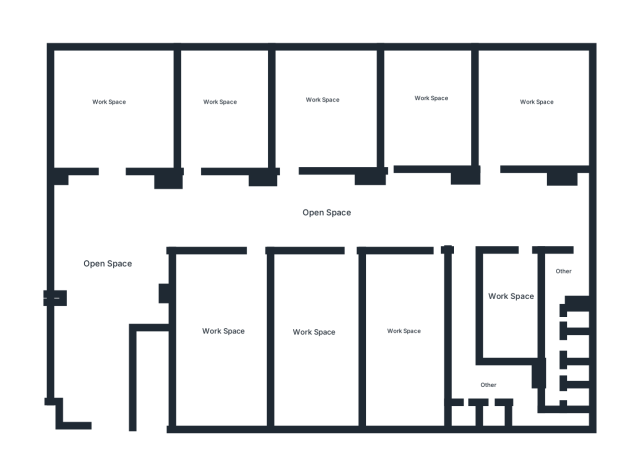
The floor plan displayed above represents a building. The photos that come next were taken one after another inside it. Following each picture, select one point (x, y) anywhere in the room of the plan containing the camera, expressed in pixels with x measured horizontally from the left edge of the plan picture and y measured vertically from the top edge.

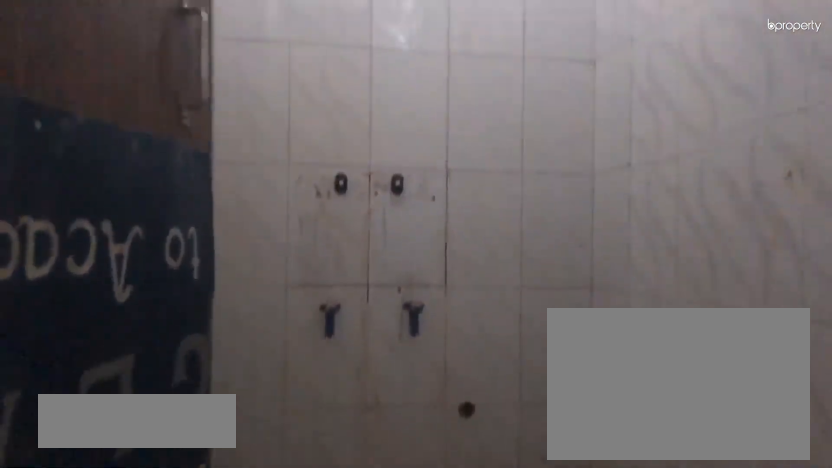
(576, 397)
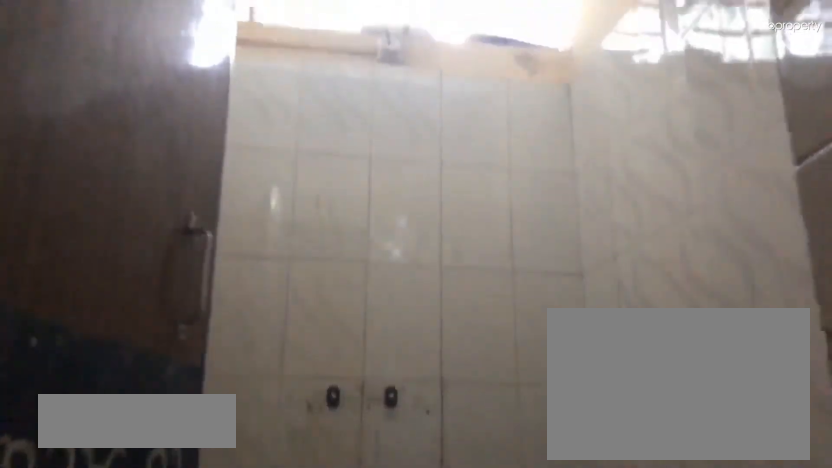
(576, 397)
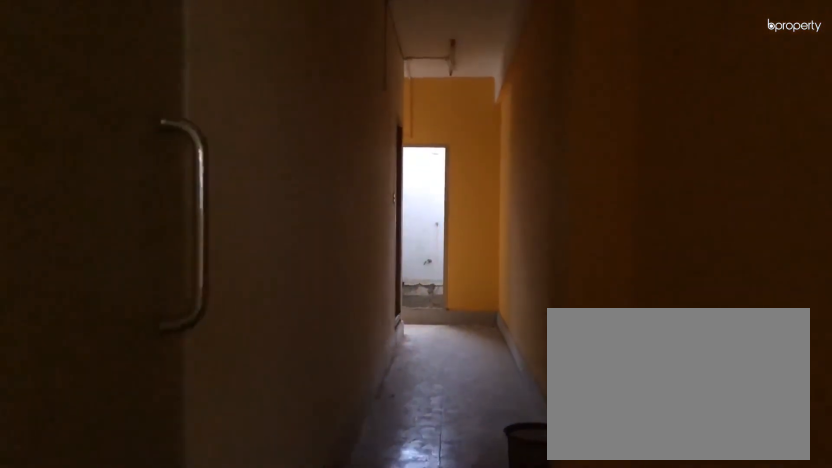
(464, 267)
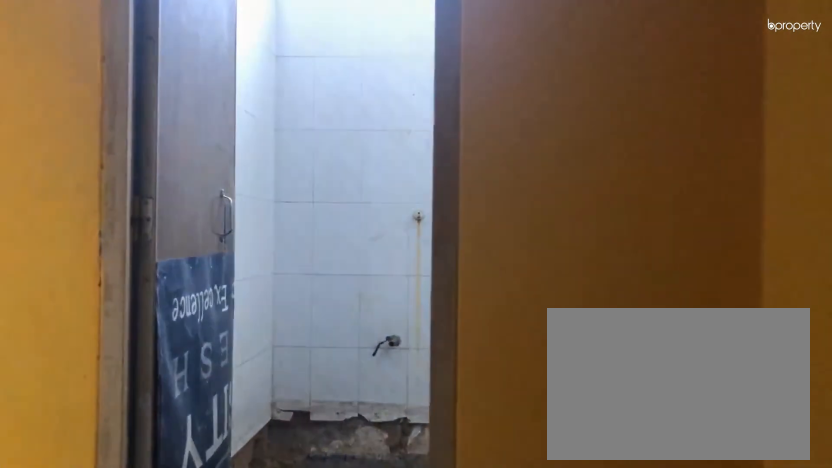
(463, 343)
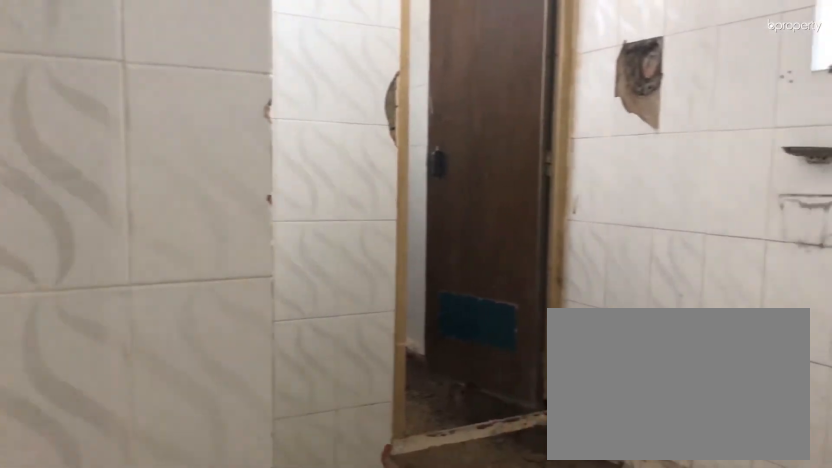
(522, 413)
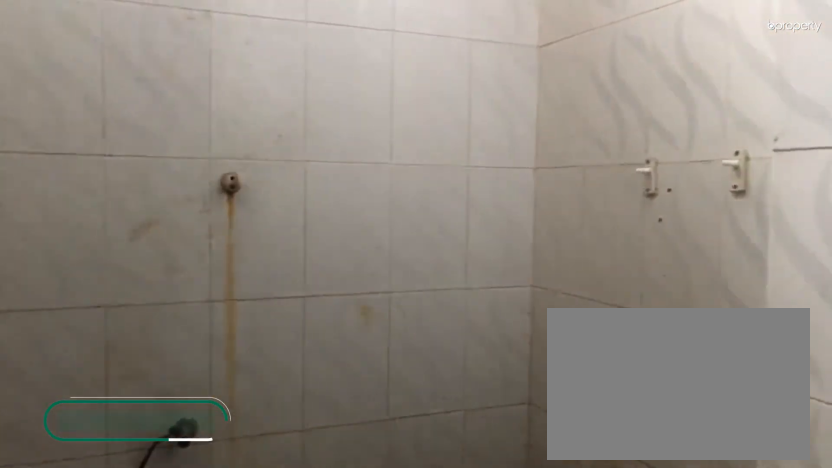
(495, 415)
